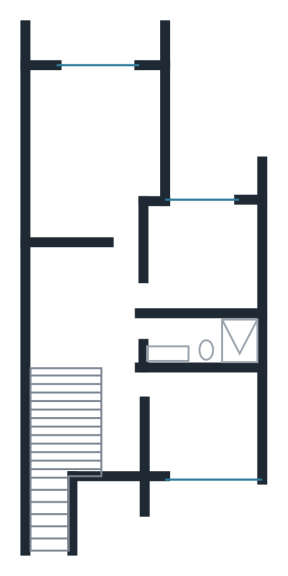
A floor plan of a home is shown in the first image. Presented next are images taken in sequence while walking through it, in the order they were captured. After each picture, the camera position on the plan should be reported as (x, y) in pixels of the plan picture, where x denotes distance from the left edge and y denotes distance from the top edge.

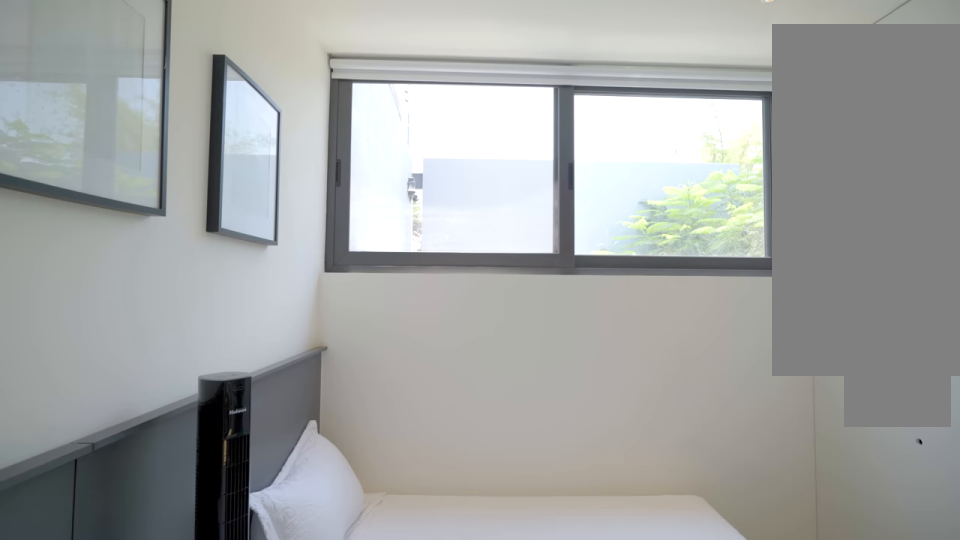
(173, 437)
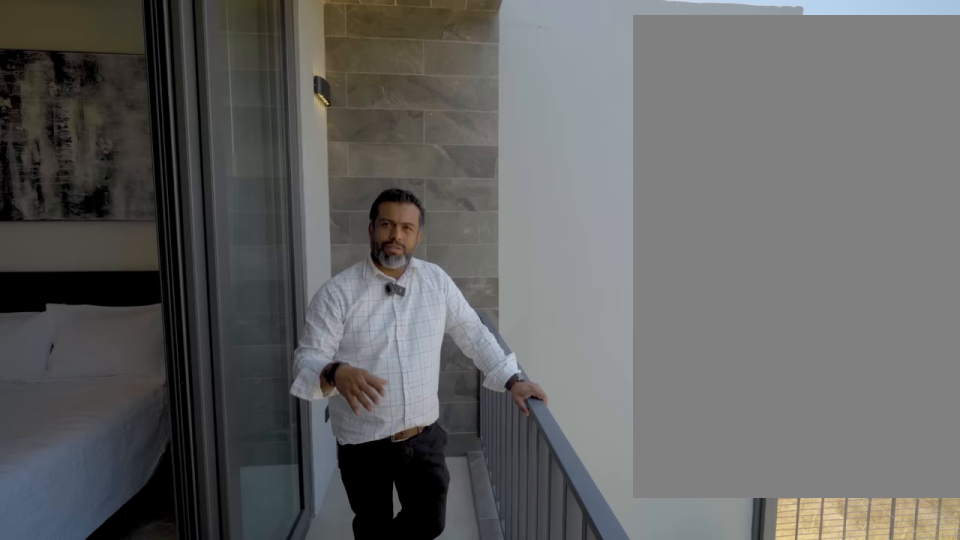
(108, 48)
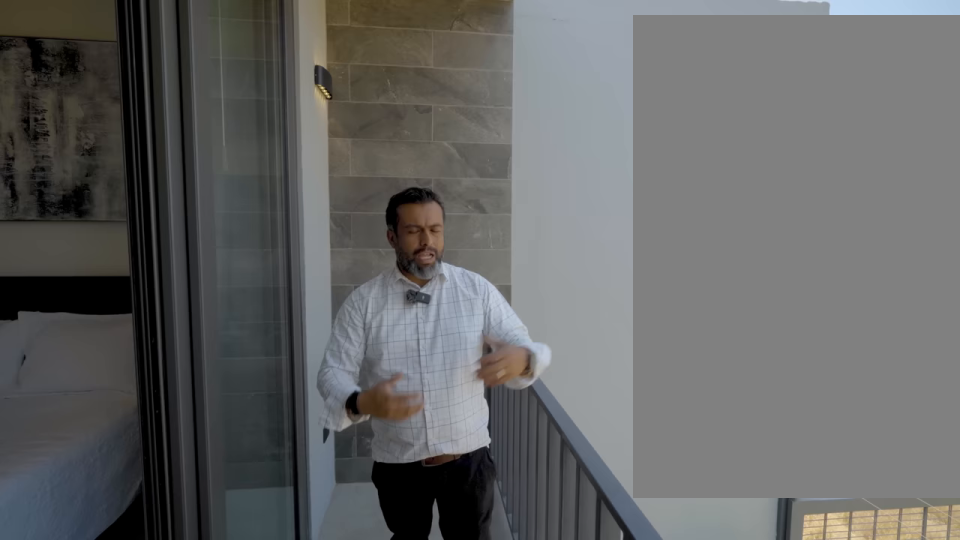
(108, 49)
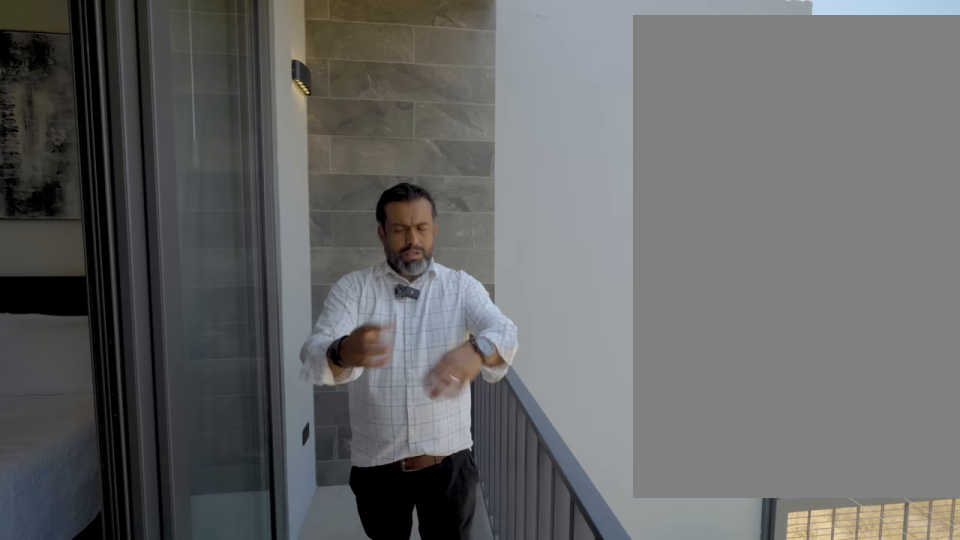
(108, 49)
